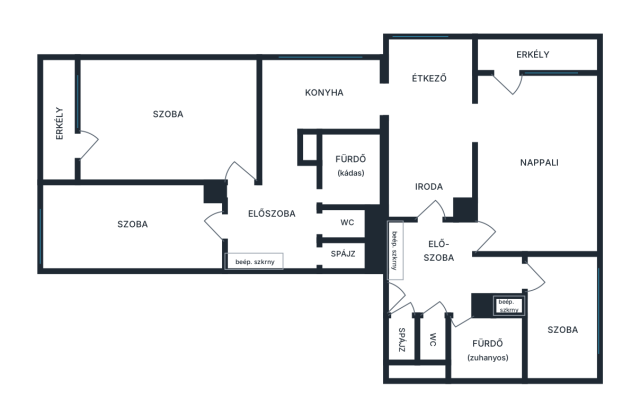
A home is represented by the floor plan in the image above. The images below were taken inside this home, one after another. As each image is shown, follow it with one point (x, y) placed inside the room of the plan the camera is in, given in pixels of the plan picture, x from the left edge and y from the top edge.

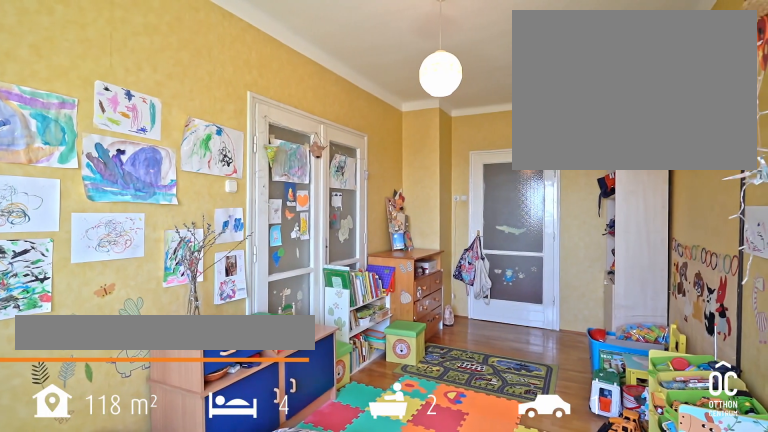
(136, 223)
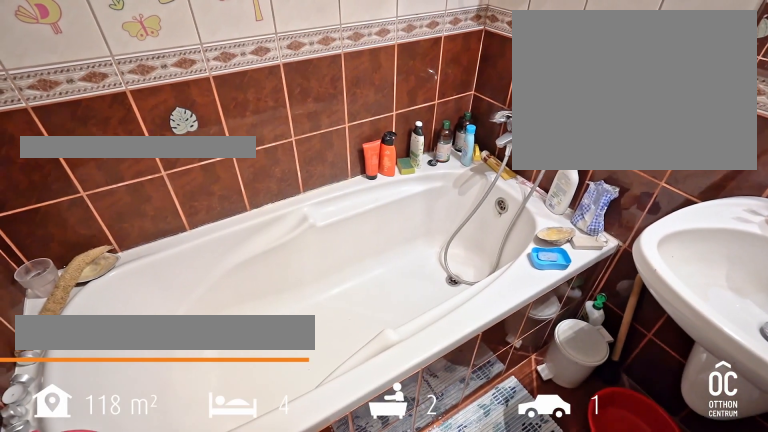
(348, 170)
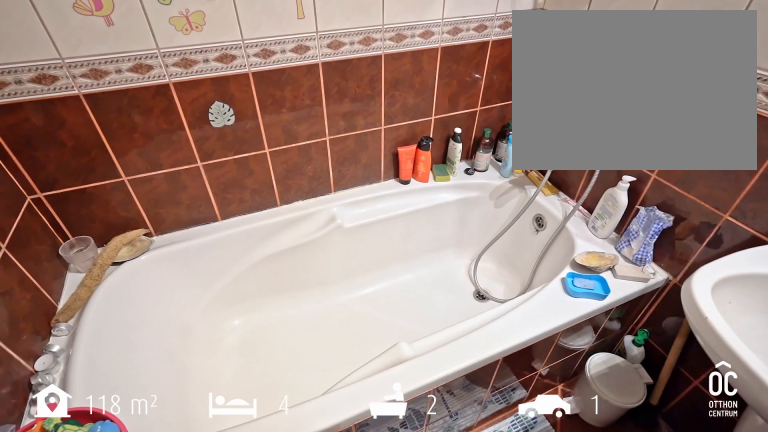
(349, 170)
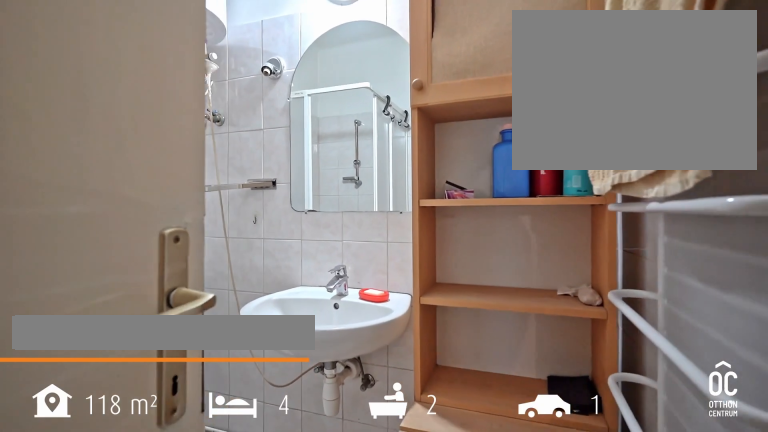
(485, 344)
